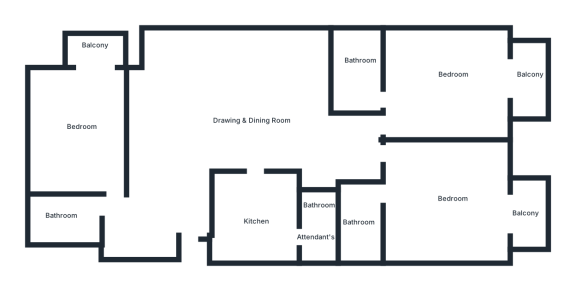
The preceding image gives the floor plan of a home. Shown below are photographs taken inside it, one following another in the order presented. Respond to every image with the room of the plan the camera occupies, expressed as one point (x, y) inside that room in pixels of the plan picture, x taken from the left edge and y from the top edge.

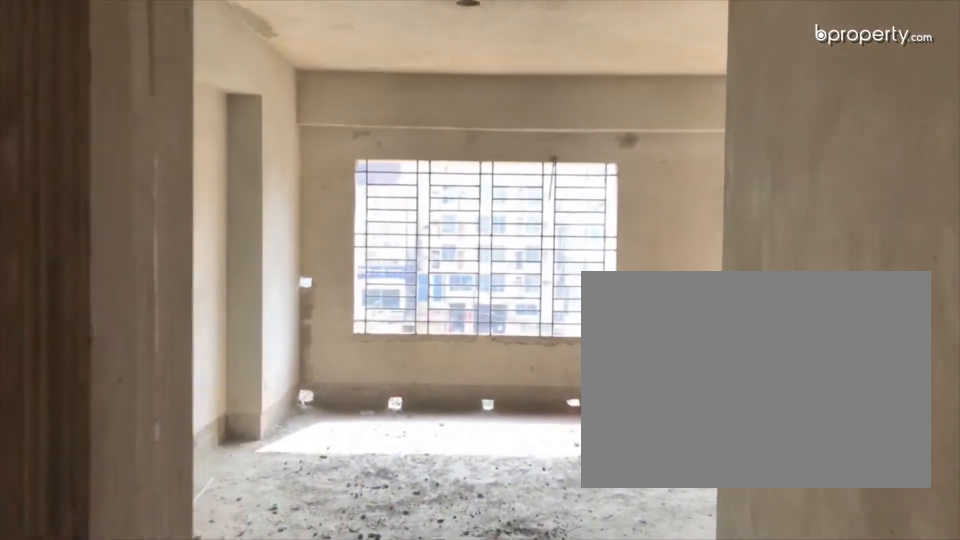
(192, 220)
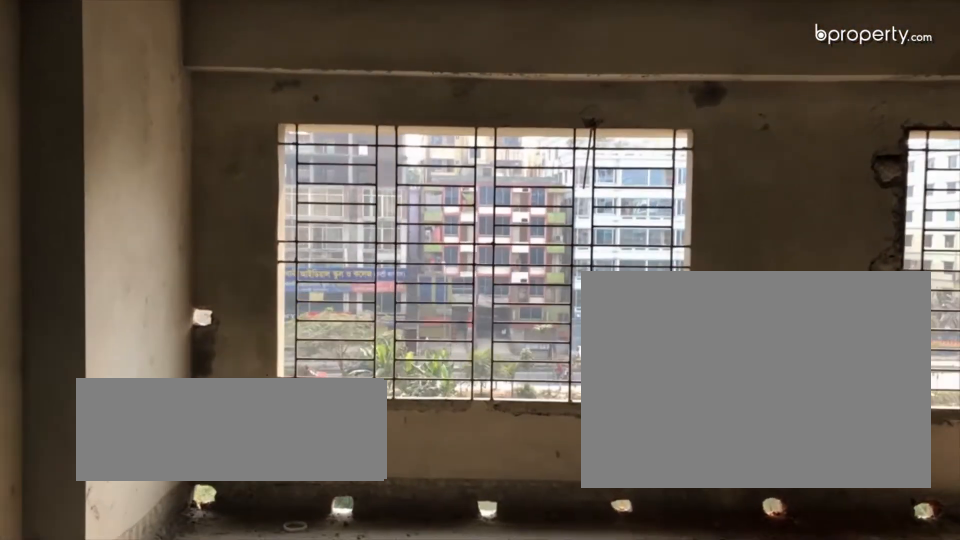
(188, 146)
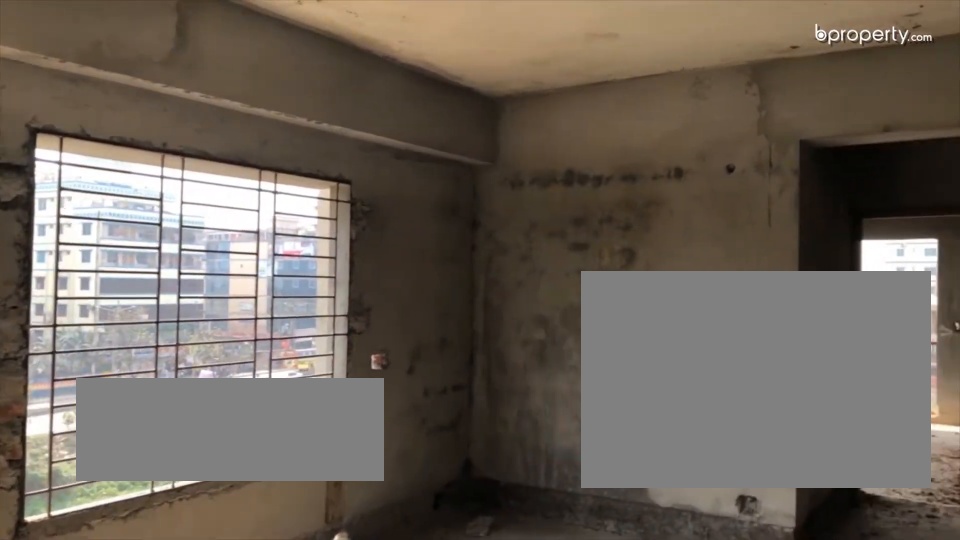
(188, 146)
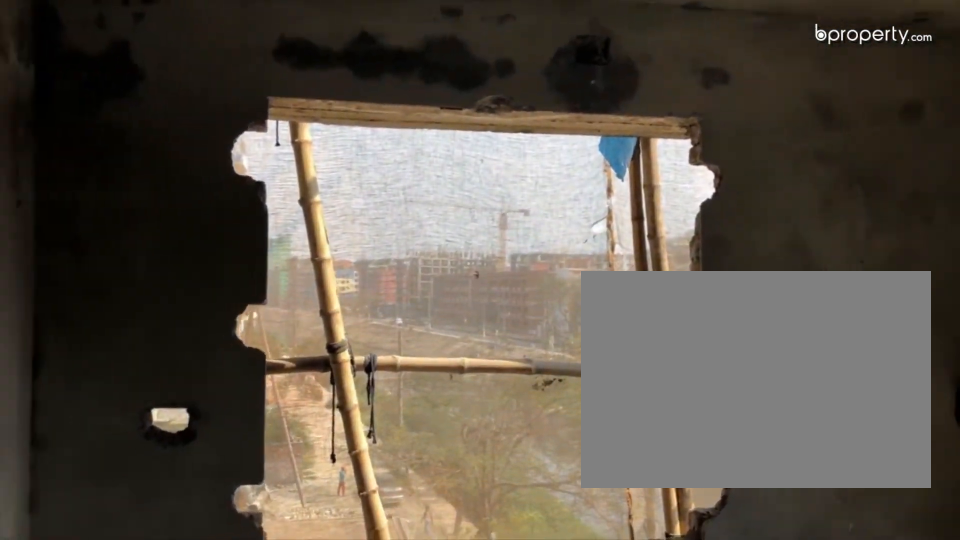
(88, 139)
